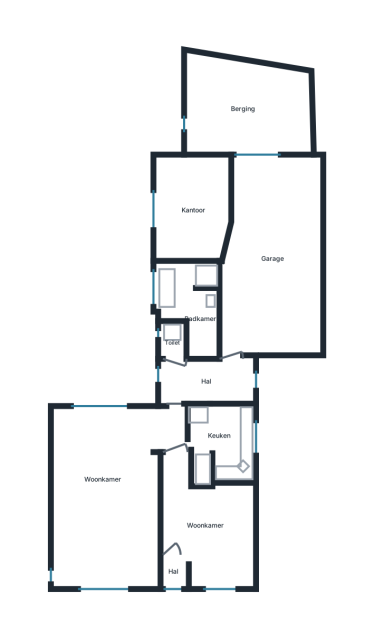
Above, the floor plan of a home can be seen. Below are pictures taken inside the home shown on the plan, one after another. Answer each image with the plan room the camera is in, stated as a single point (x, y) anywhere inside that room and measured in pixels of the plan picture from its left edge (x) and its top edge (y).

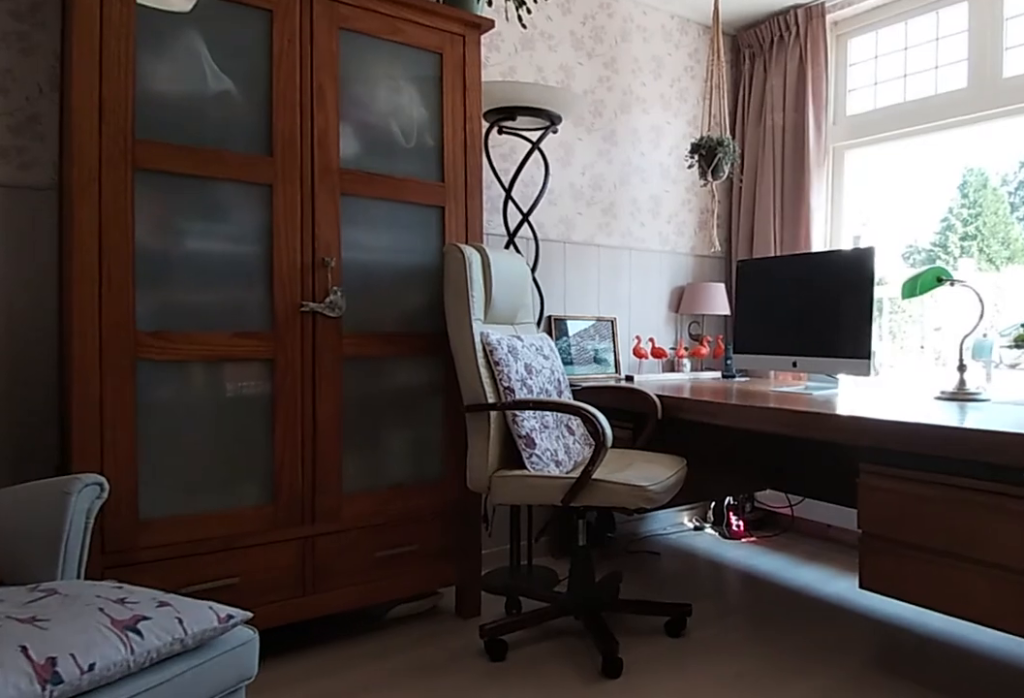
(207, 526)
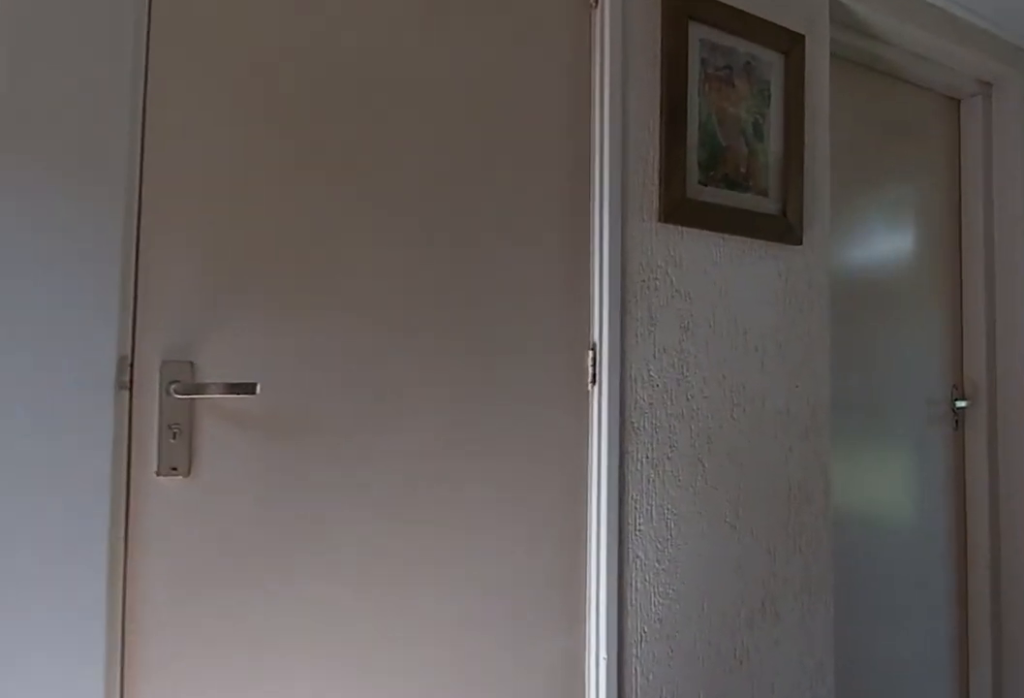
(205, 379)
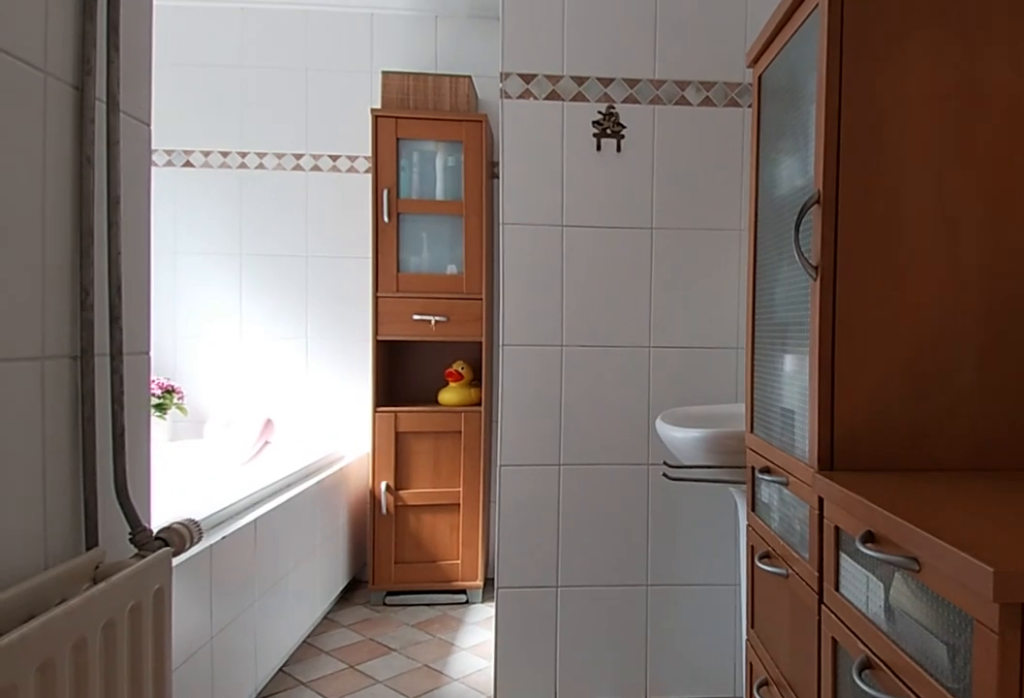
(190, 303)
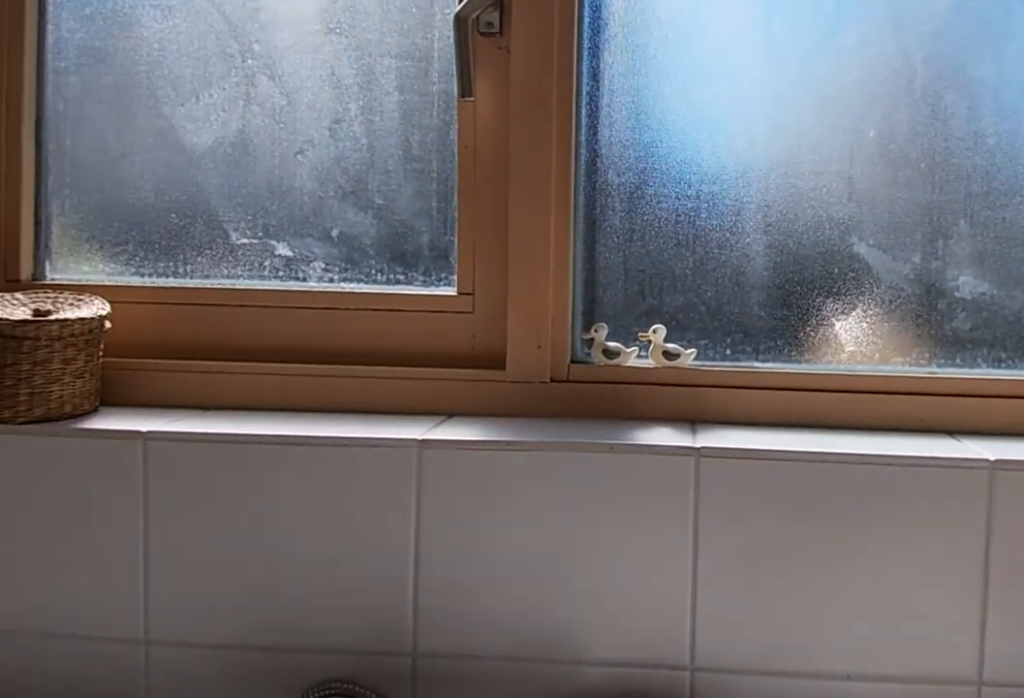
(190, 303)
